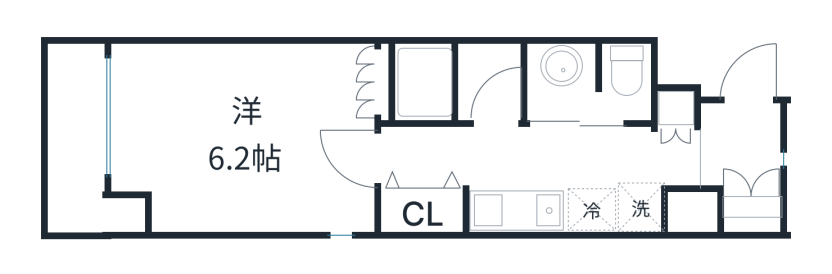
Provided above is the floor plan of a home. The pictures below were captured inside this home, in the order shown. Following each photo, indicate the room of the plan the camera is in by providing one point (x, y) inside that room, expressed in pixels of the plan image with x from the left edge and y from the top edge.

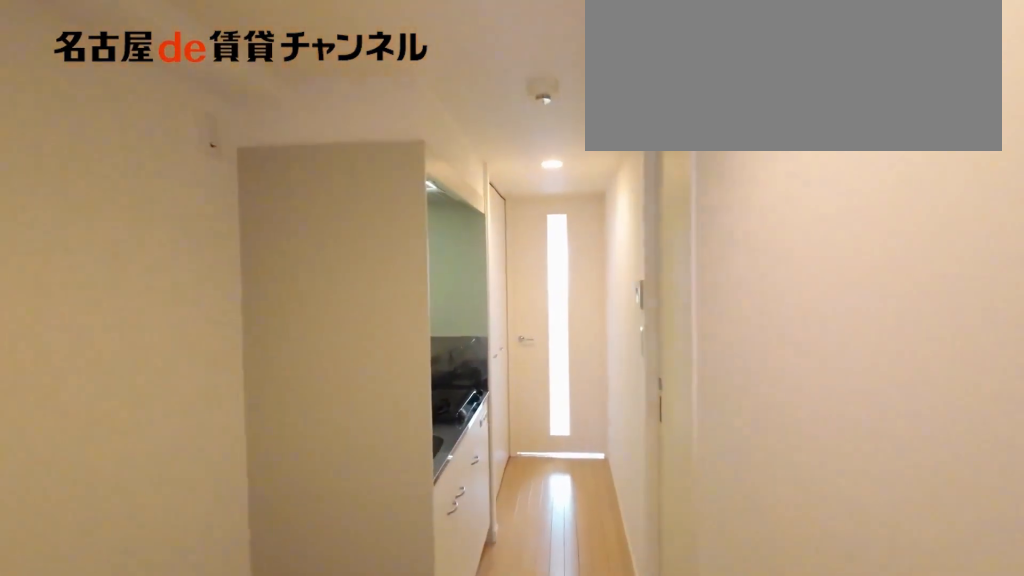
(740, 159)
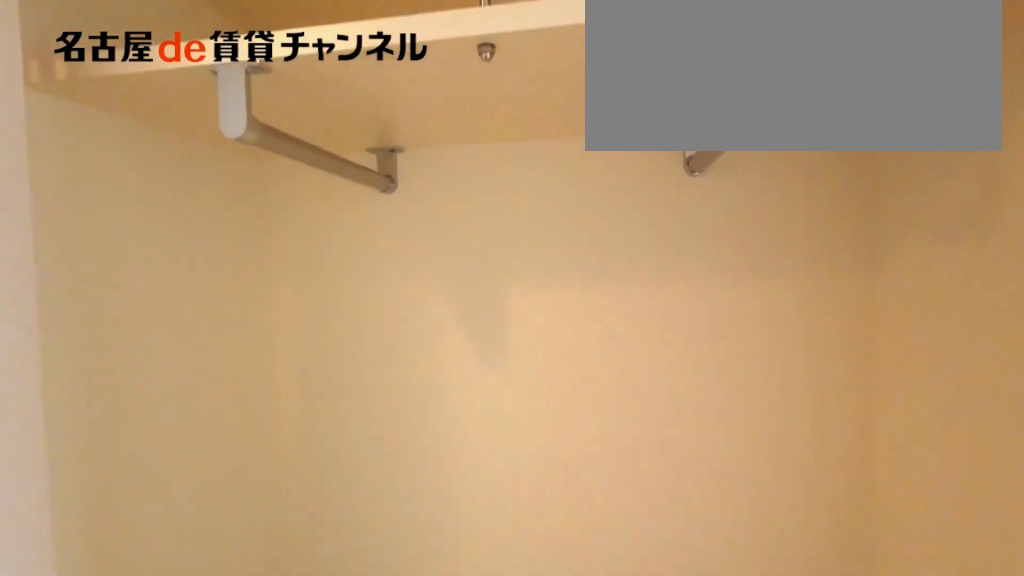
(424, 209)
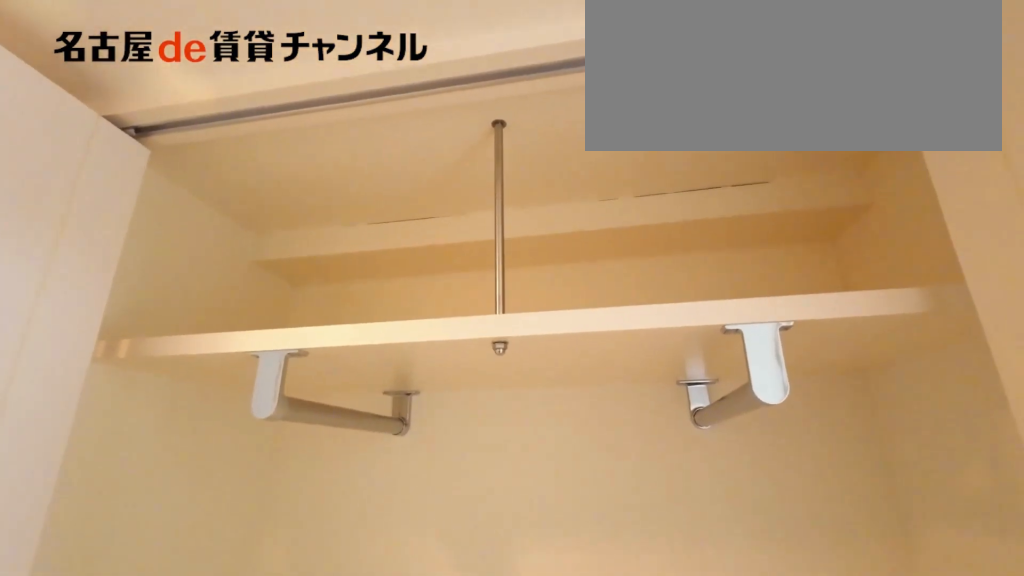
(424, 209)
